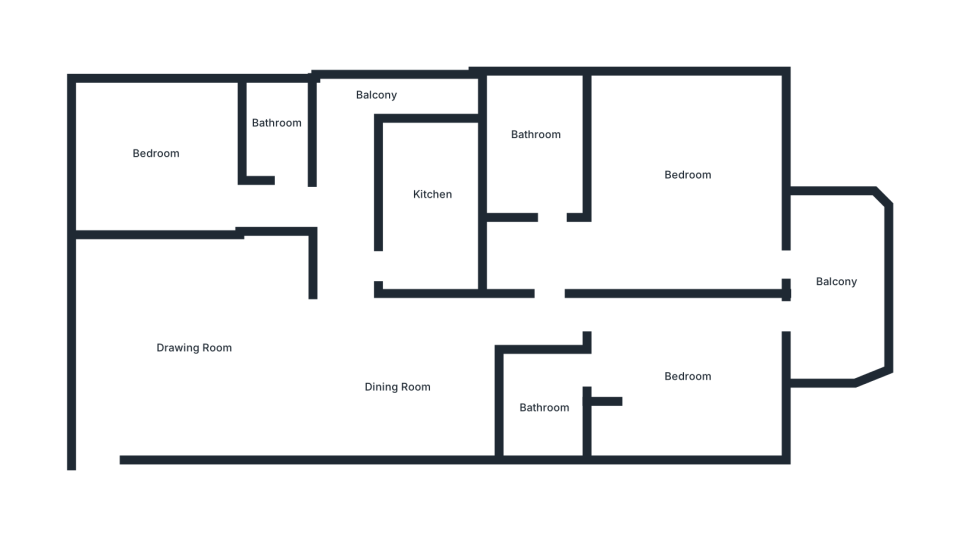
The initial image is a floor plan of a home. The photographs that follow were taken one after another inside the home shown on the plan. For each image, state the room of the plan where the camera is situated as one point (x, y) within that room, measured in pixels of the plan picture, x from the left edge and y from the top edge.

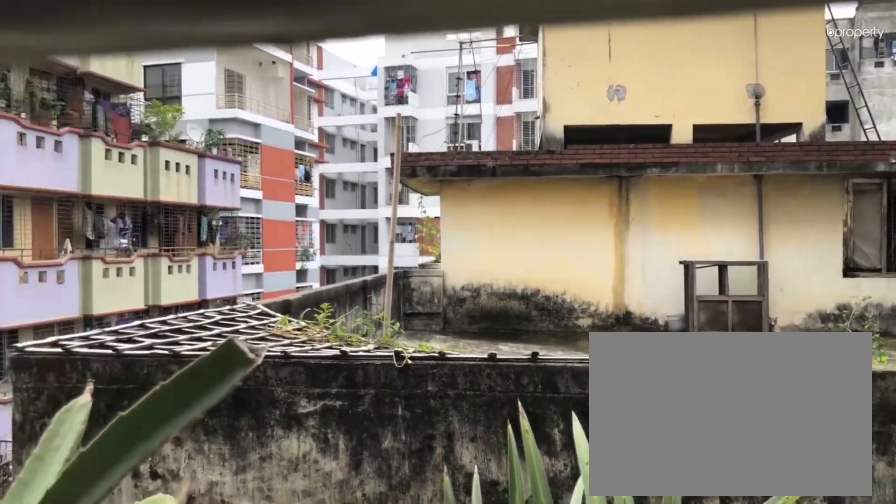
(835, 288)
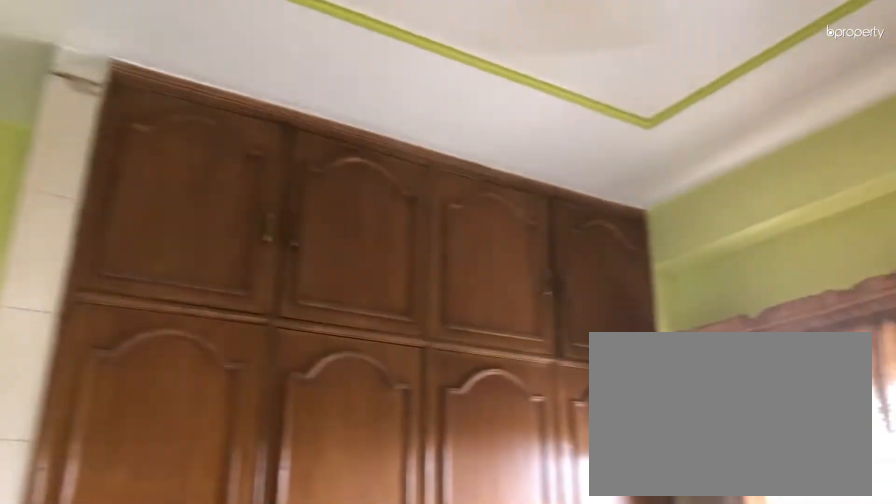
(683, 172)
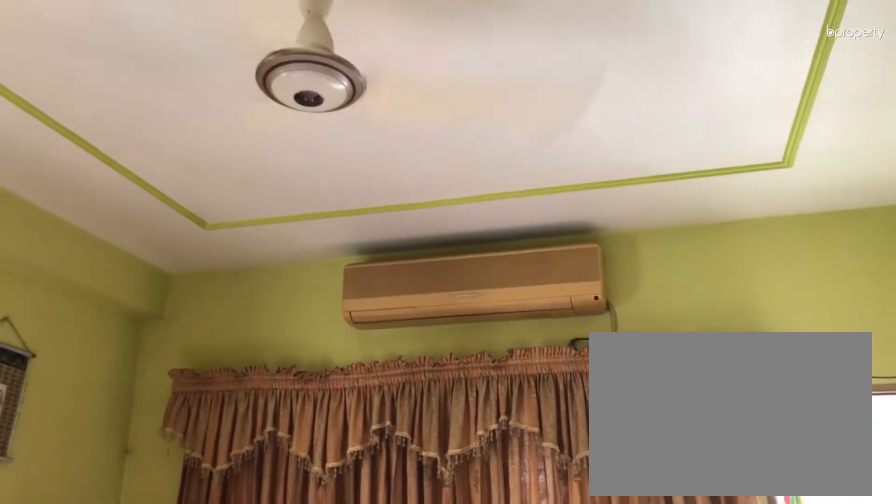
(683, 172)
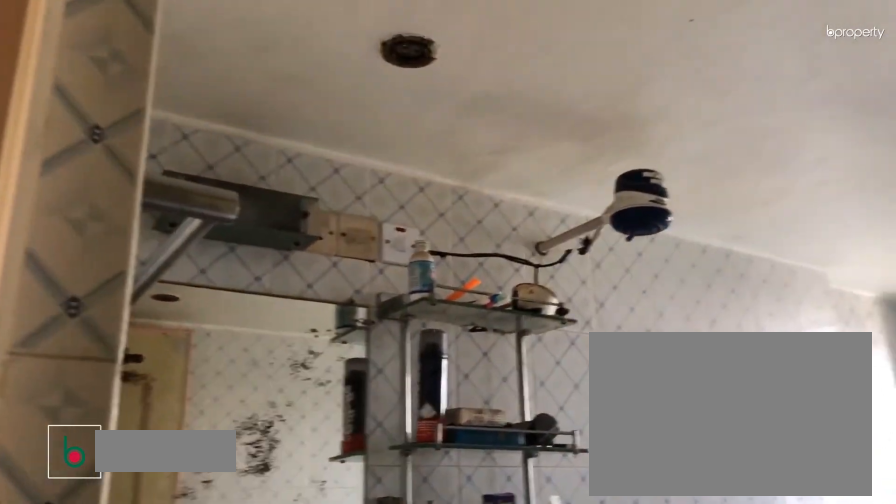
(528, 147)
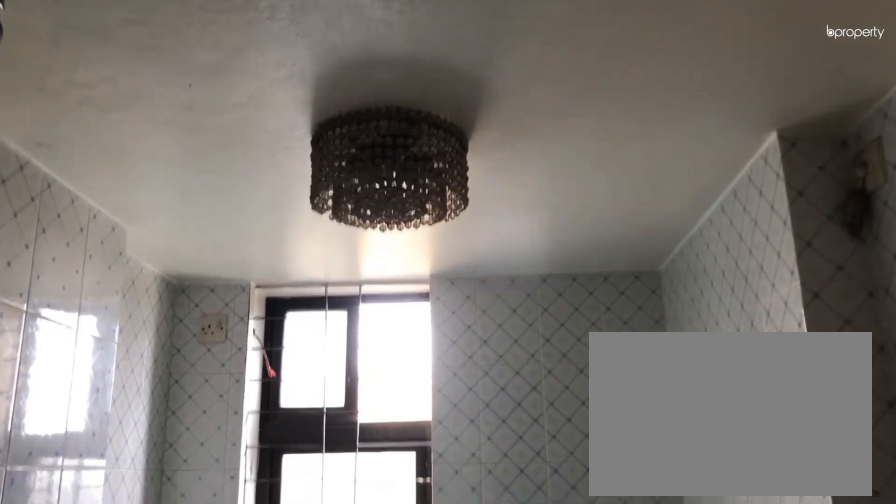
(528, 147)
